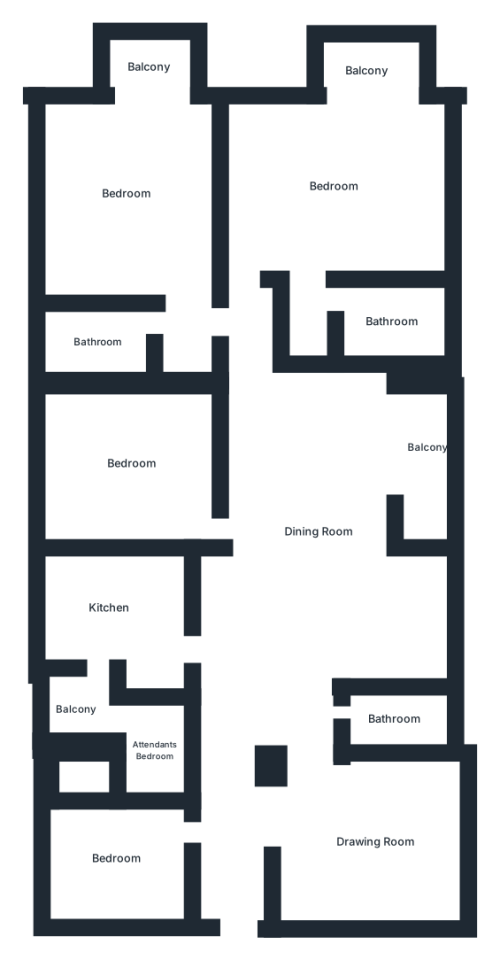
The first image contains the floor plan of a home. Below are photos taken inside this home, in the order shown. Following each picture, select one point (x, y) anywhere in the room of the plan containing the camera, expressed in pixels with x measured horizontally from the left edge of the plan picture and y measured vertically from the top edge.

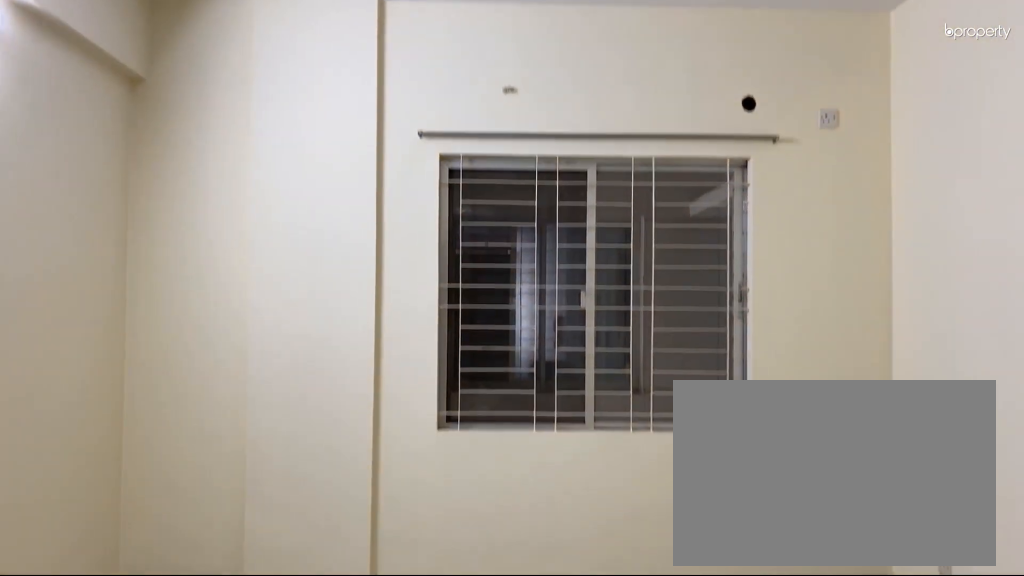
(372, 839)
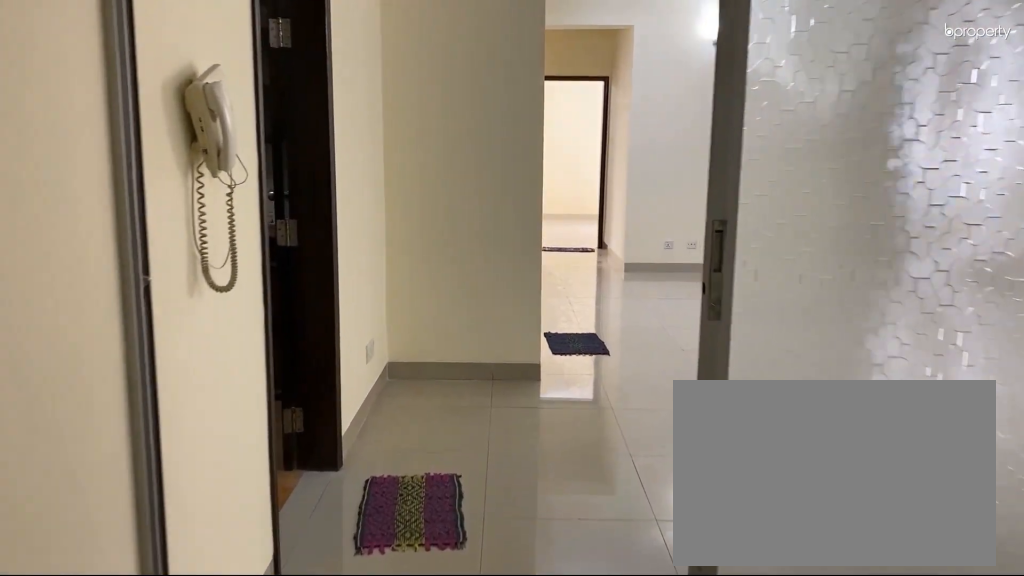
(316, 533)
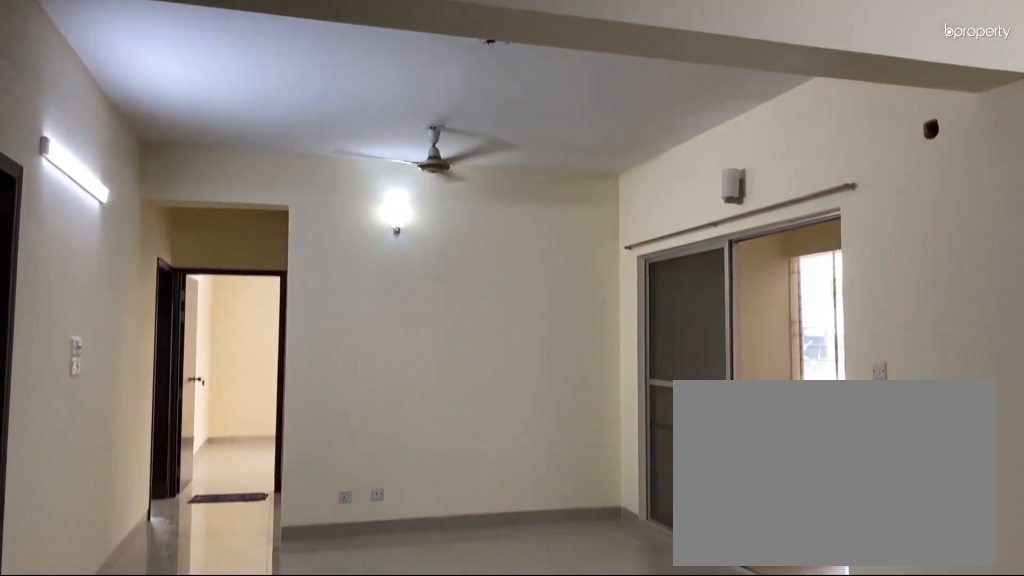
(316, 533)
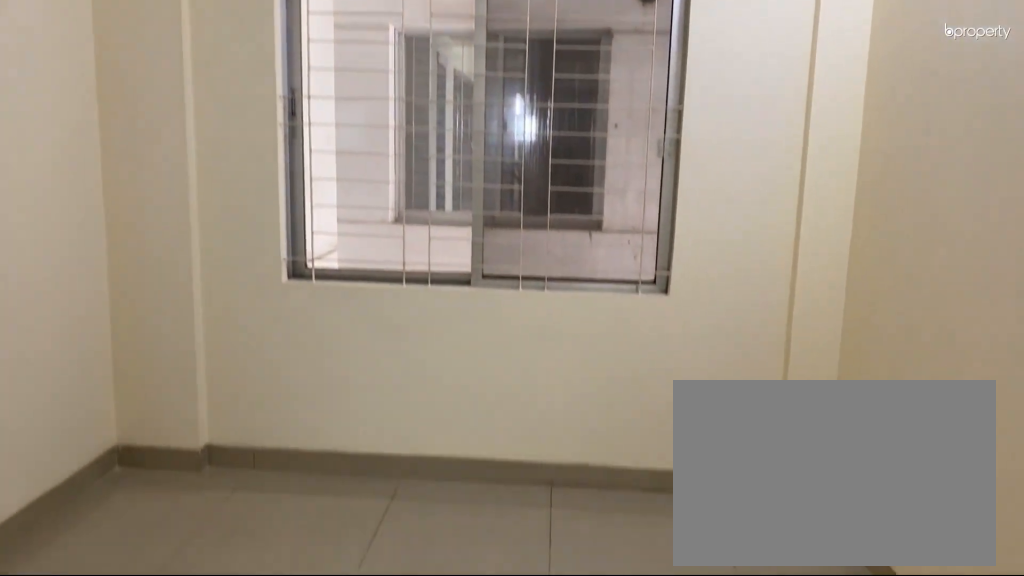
(115, 856)
